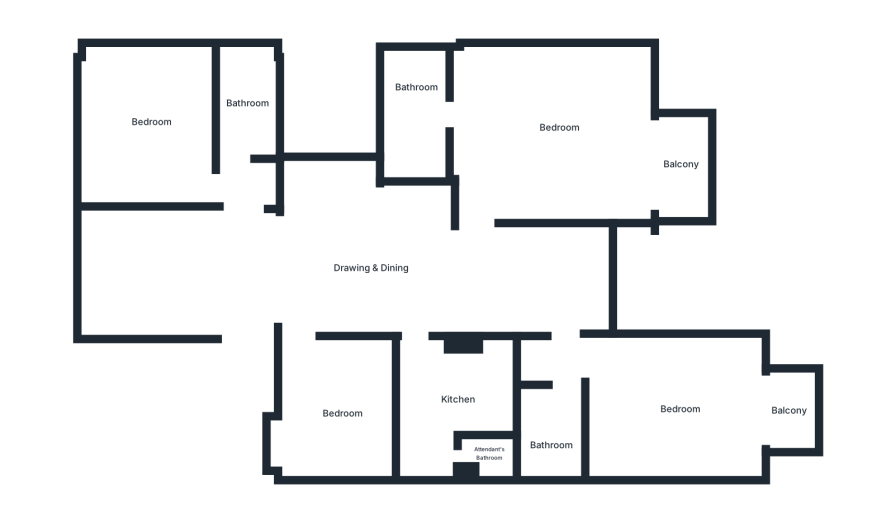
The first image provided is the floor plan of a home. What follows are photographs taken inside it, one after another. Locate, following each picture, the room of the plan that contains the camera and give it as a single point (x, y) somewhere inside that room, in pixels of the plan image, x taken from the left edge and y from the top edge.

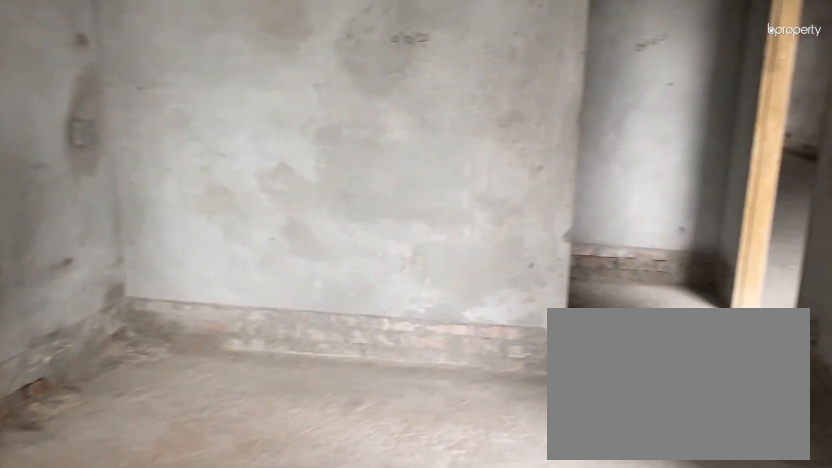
(679, 413)
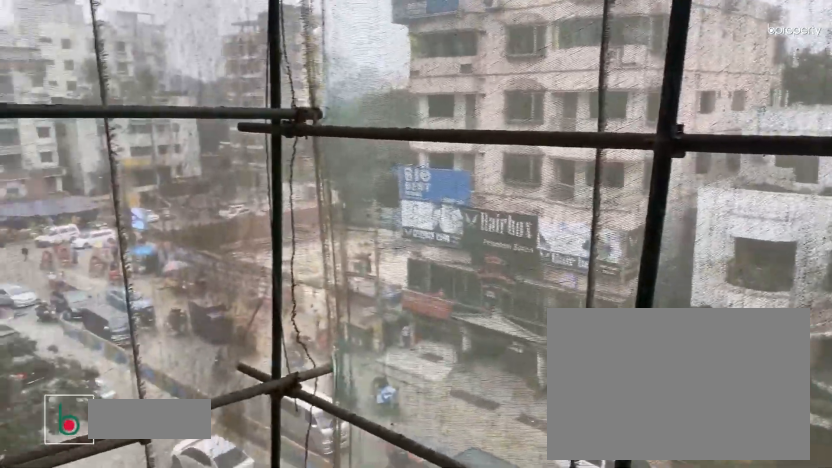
(786, 409)
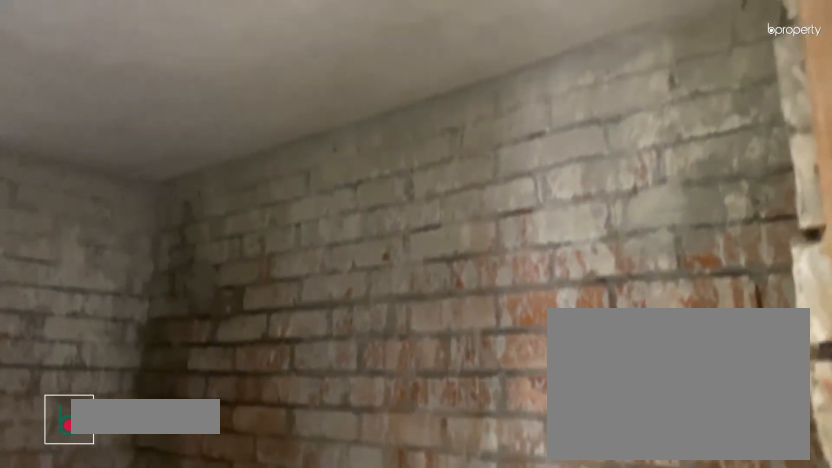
(548, 431)
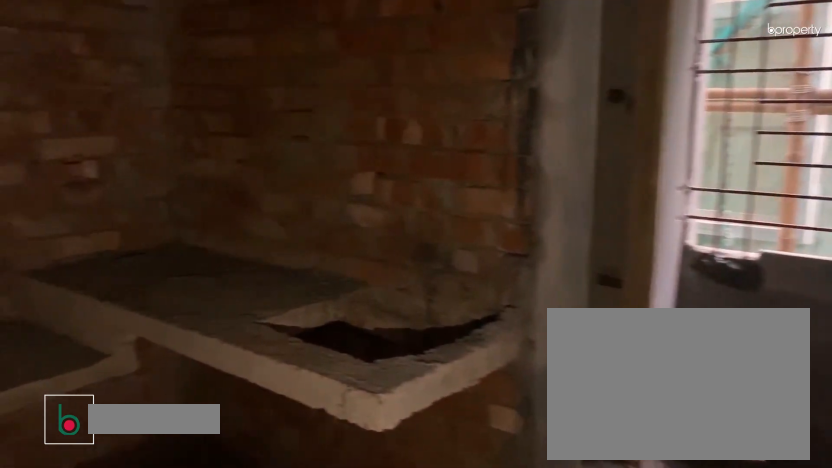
(456, 394)
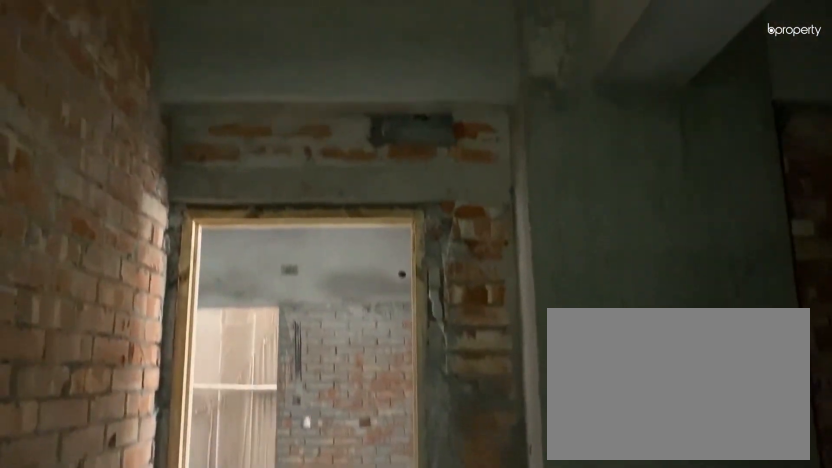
(456, 394)
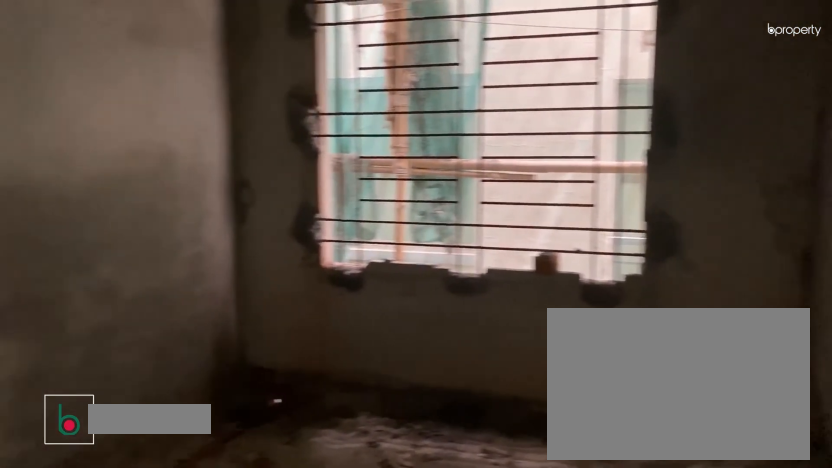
(339, 408)
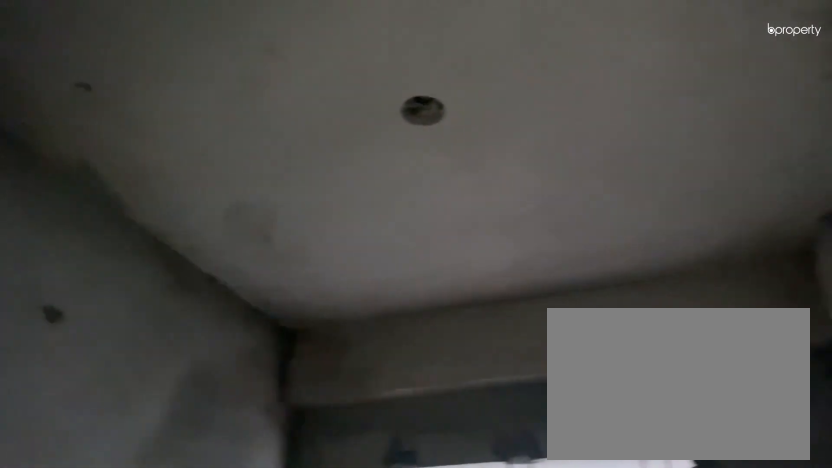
(339, 408)
